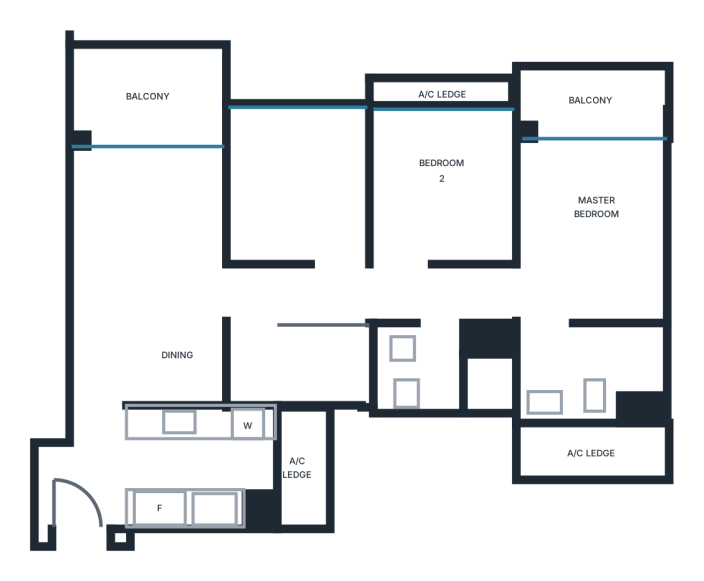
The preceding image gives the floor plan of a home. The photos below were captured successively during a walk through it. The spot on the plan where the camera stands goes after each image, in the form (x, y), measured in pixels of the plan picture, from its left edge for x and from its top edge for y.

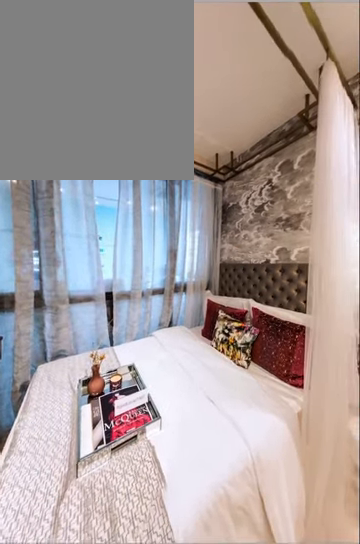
(413, 201)
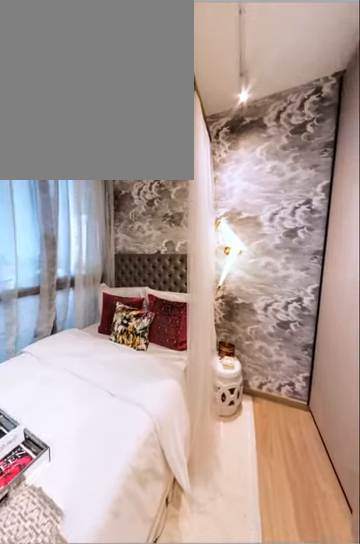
(422, 213)
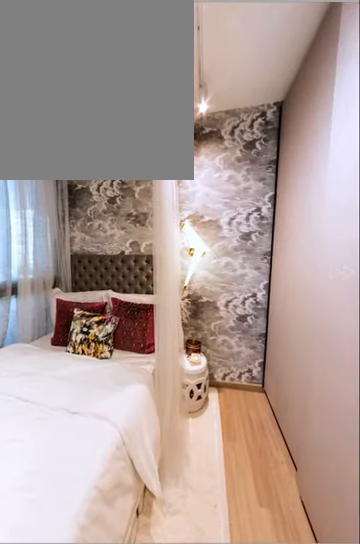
(422, 219)
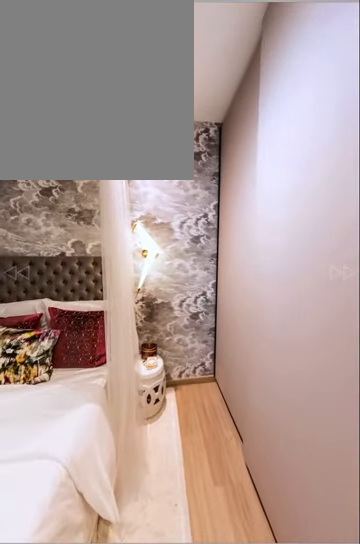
(421, 223)
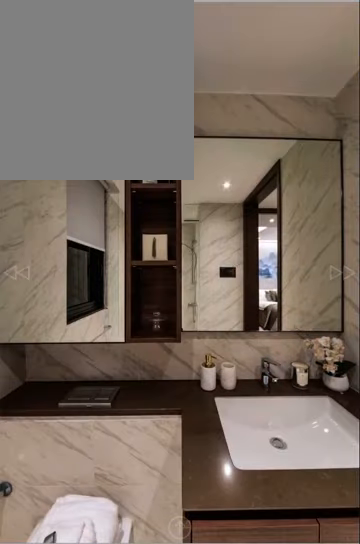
(446, 399)
